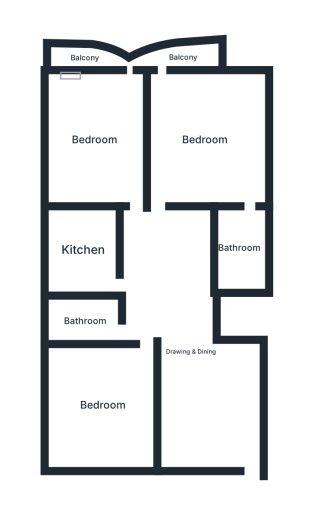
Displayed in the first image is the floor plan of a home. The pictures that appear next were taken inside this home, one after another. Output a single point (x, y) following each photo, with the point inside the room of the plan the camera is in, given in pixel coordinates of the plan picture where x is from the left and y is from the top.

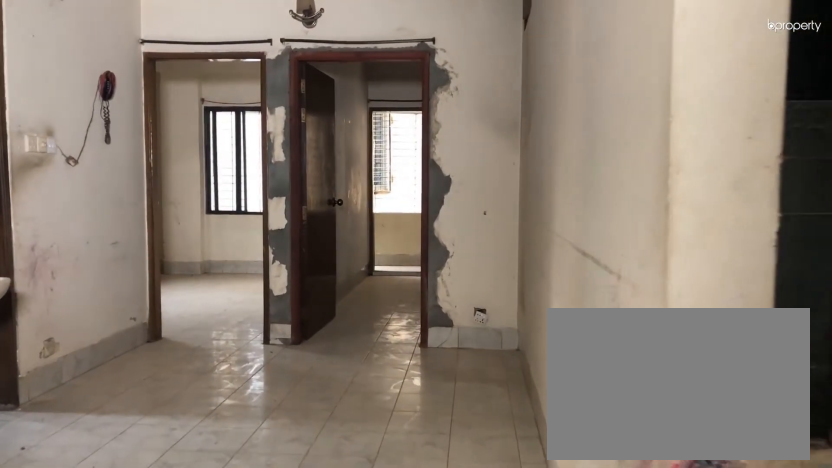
(192, 351)
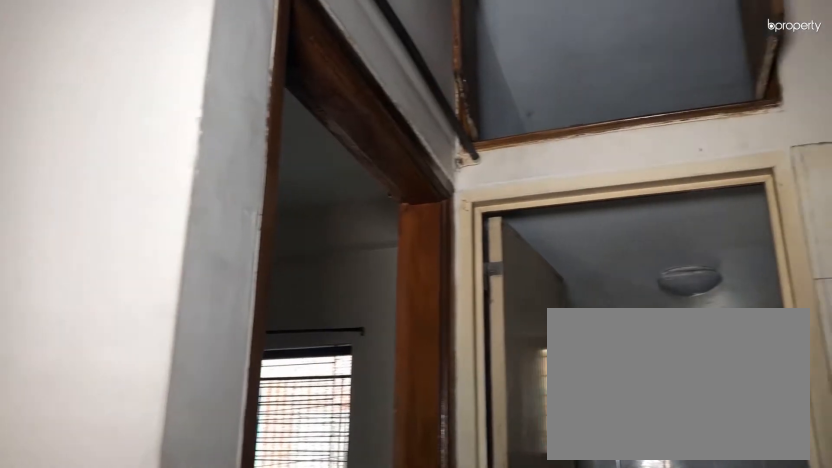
(192, 351)
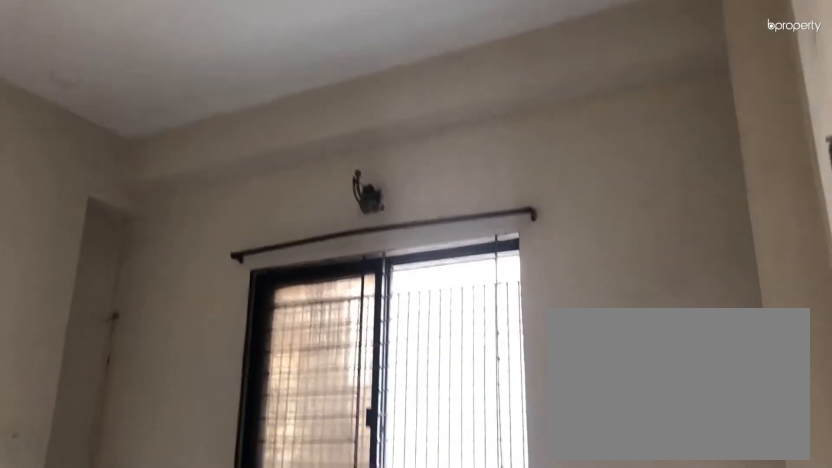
(103, 405)
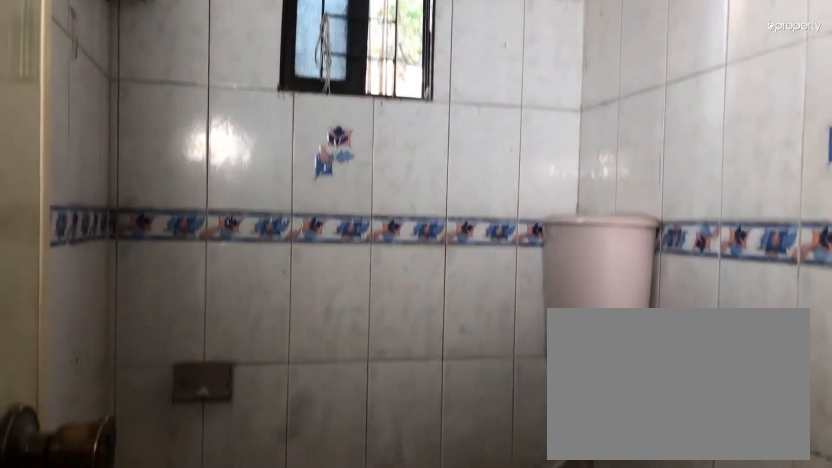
(85, 319)
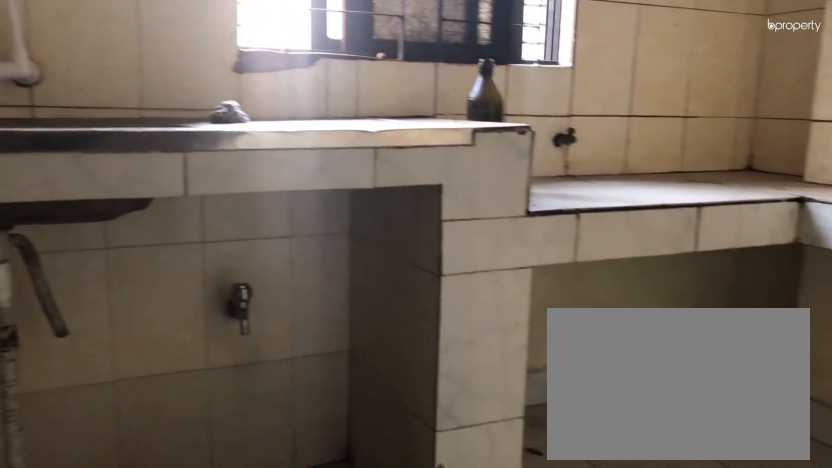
(83, 248)
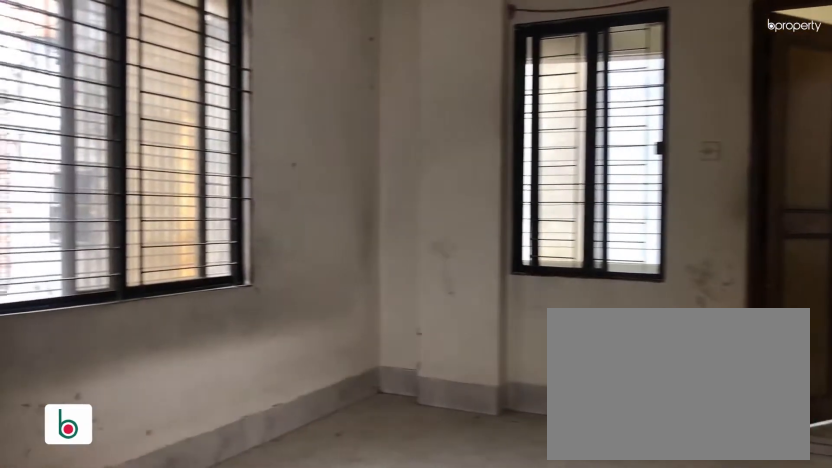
(94, 138)
